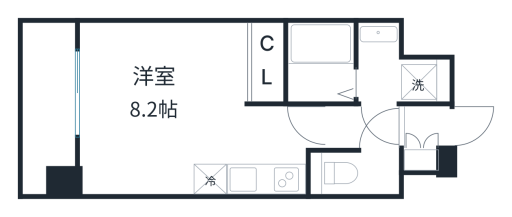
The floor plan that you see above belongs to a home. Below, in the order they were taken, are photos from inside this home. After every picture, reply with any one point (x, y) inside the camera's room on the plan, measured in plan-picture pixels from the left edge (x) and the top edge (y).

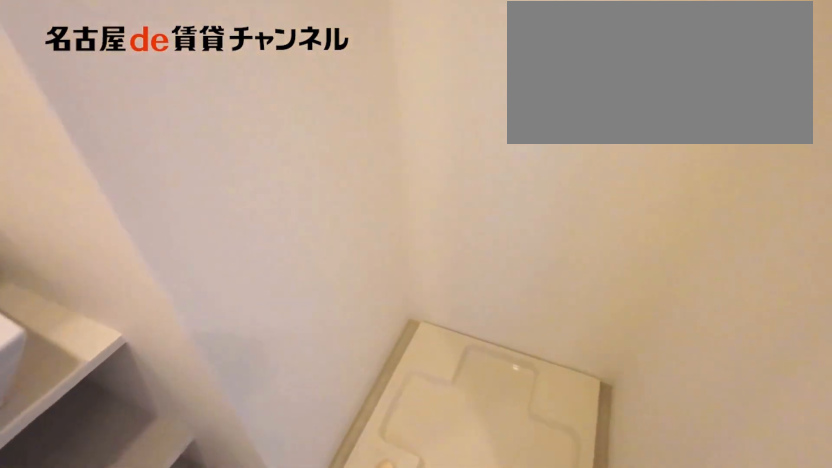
(396, 69)
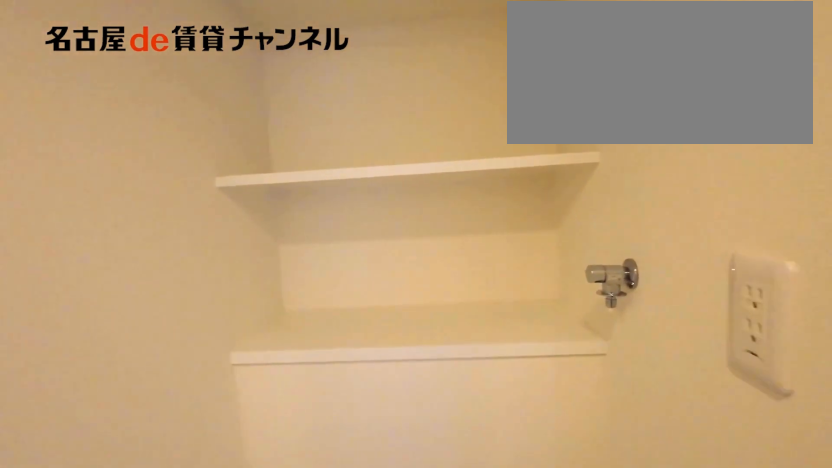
(396, 69)
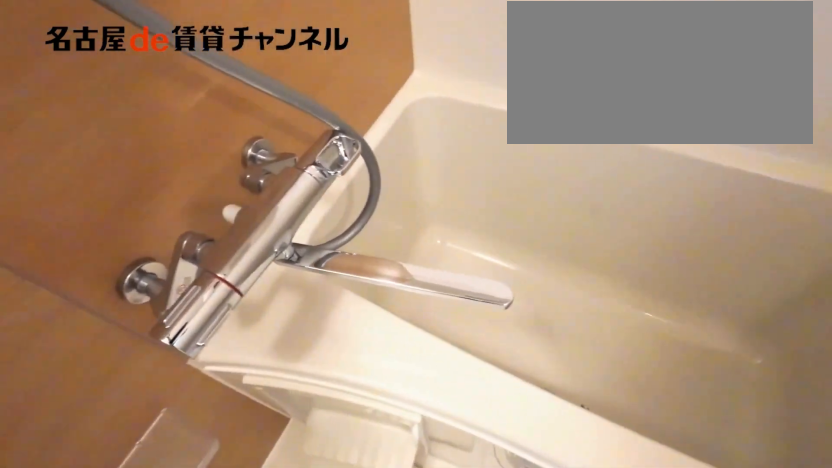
(321, 62)
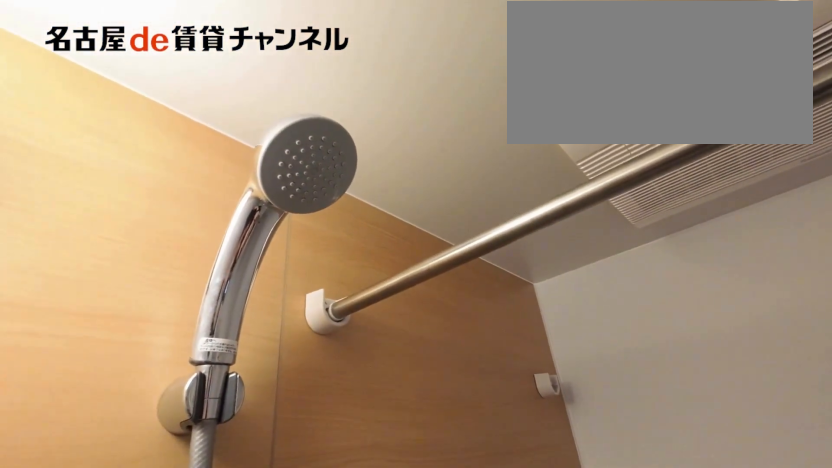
(321, 62)
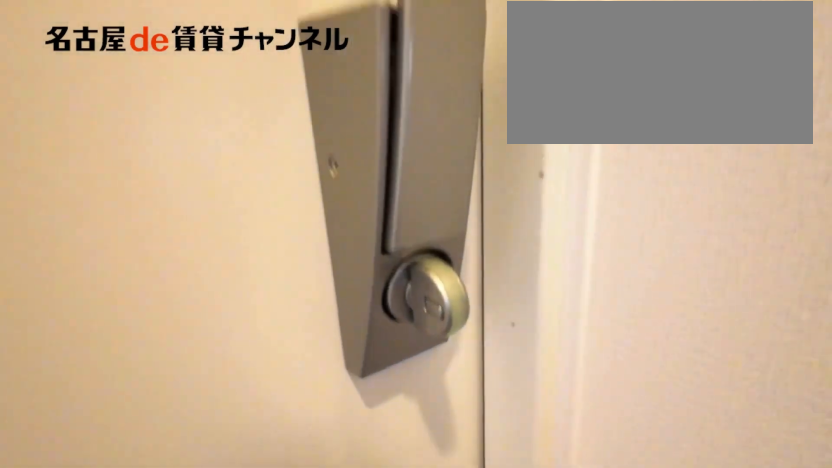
(426, 128)
